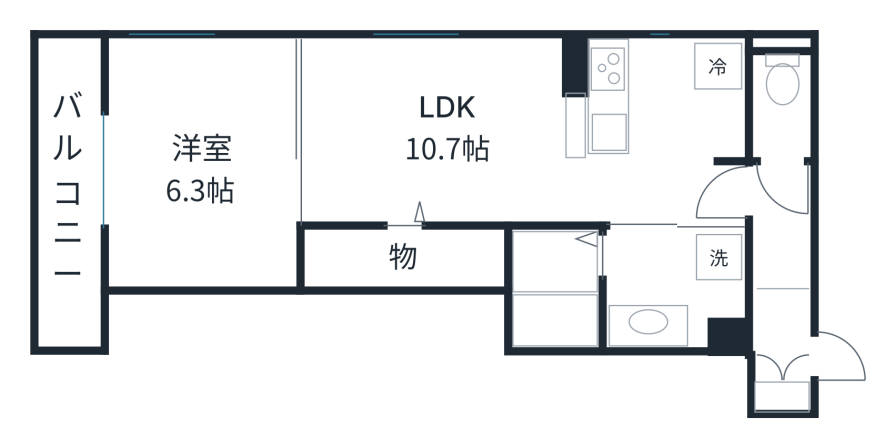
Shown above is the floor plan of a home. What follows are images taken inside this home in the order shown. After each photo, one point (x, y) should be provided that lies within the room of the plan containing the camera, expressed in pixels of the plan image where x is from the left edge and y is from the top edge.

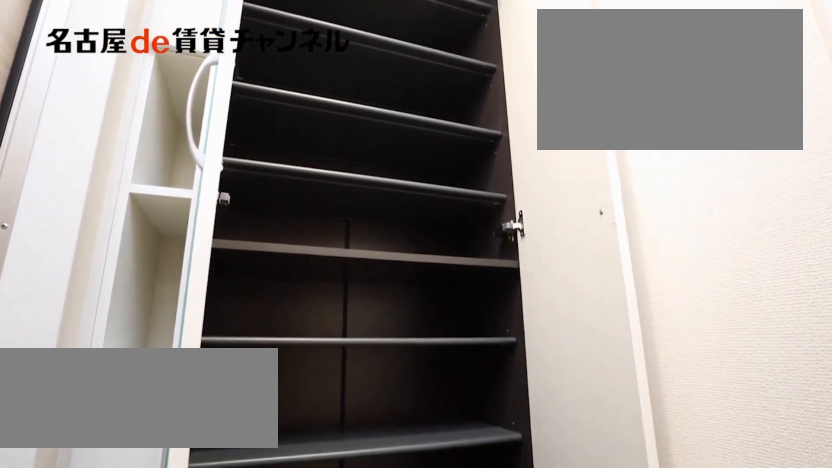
(783, 353)
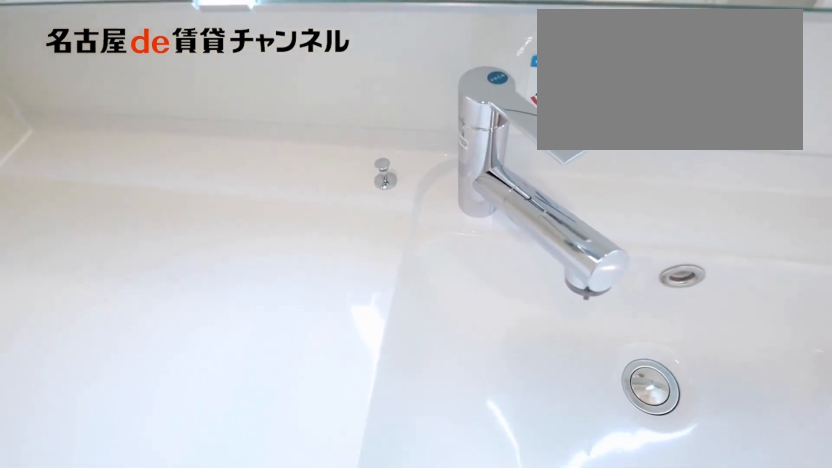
(676, 291)
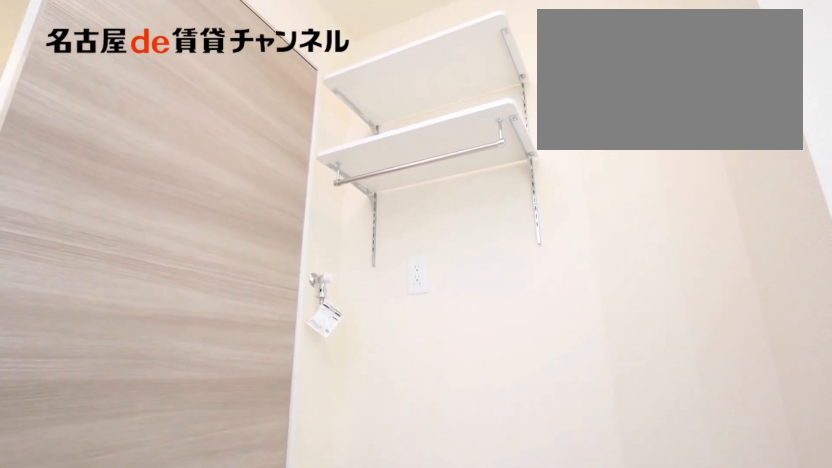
(676, 292)
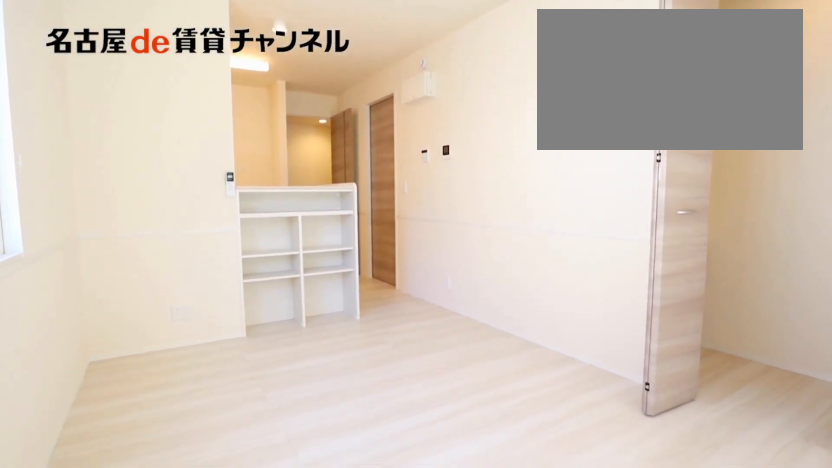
(434, 130)
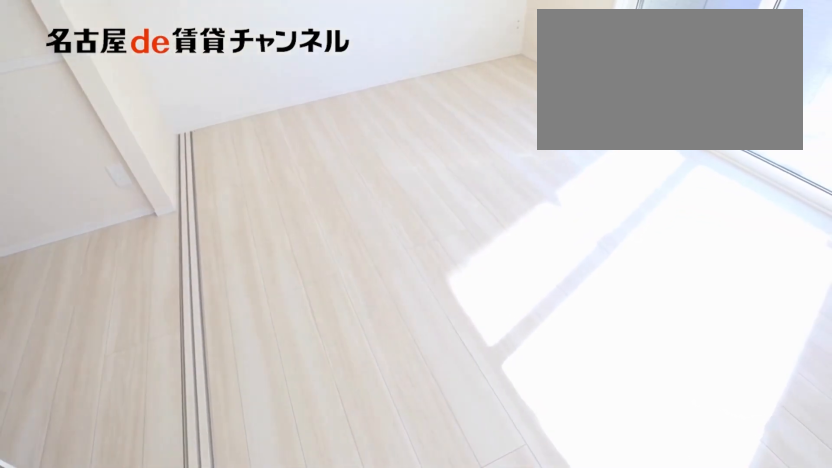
(201, 164)
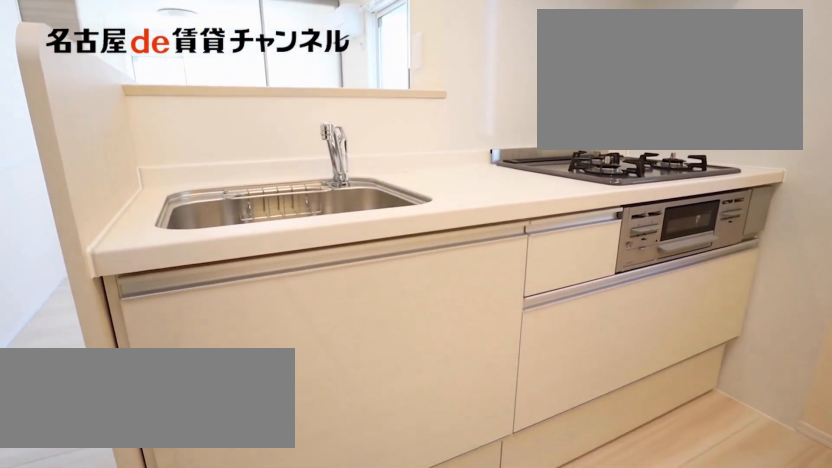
(655, 97)
